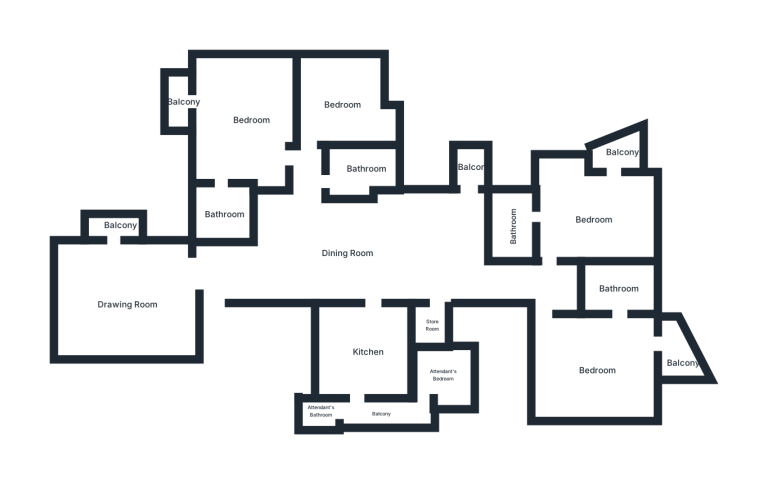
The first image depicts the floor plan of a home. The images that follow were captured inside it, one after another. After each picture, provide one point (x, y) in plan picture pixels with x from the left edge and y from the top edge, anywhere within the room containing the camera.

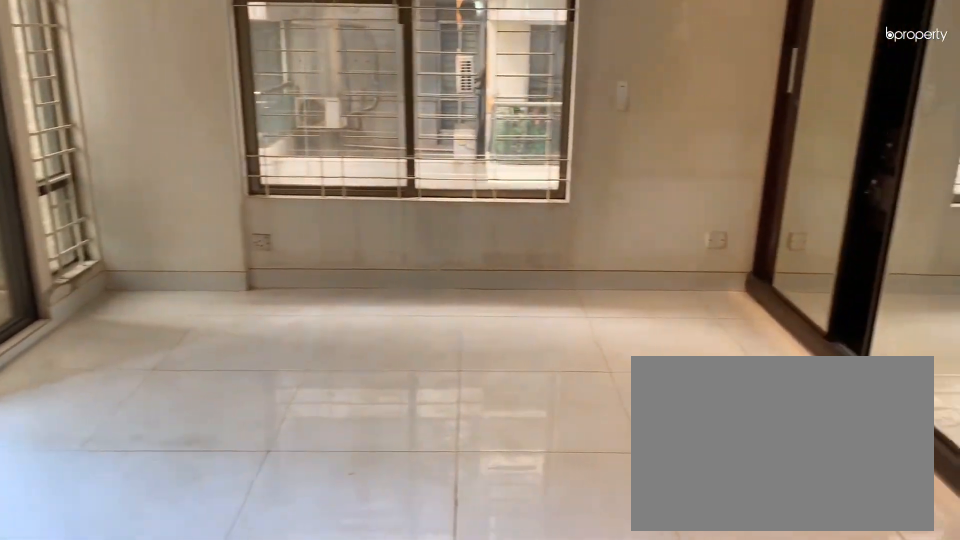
(595, 214)
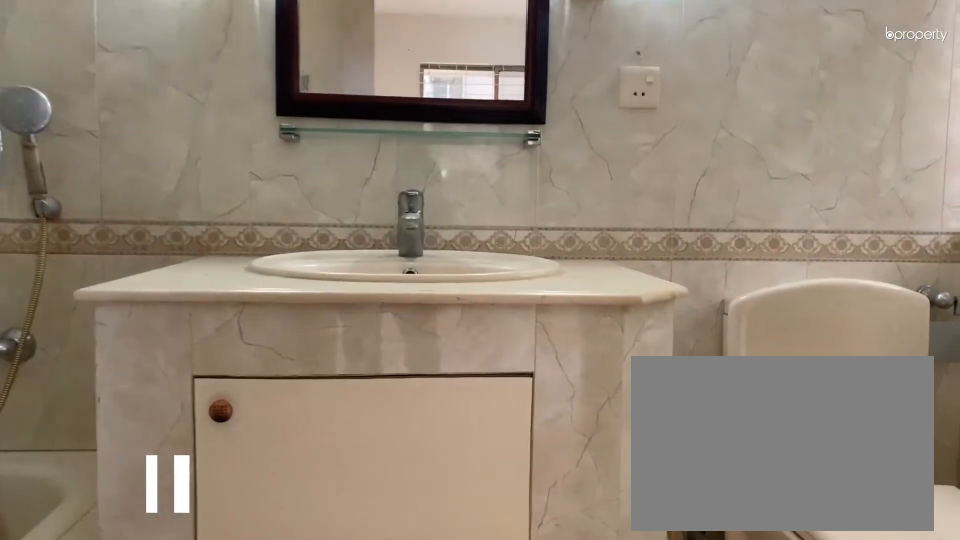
(514, 226)
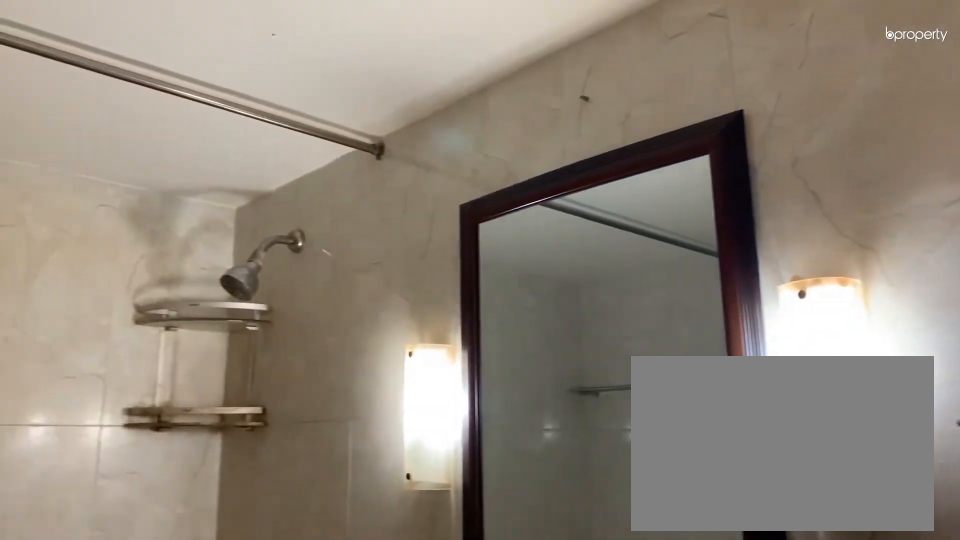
(514, 226)
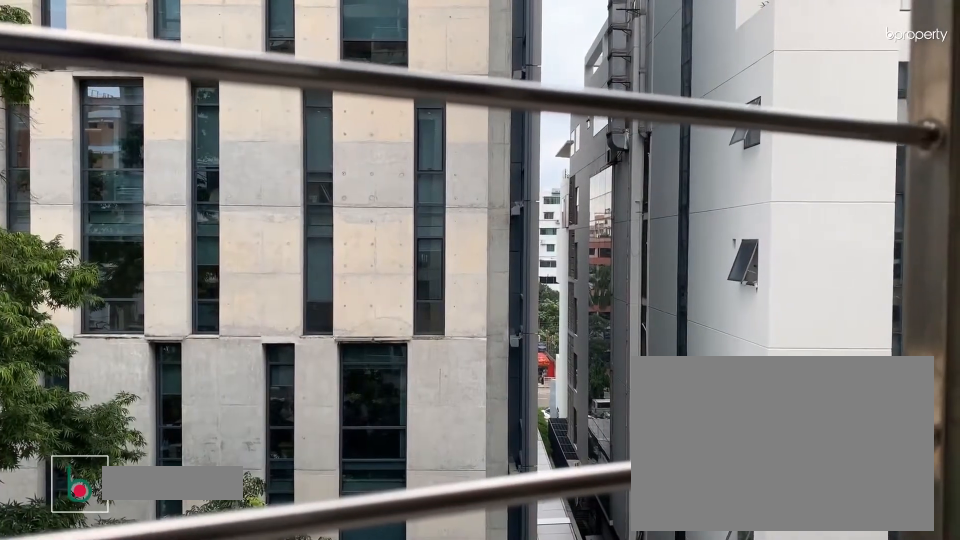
(625, 153)
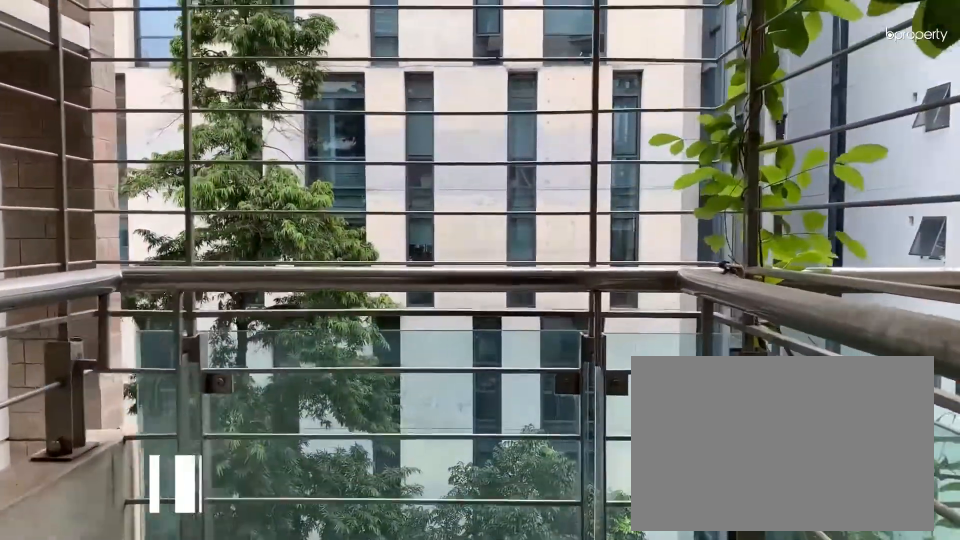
(471, 168)
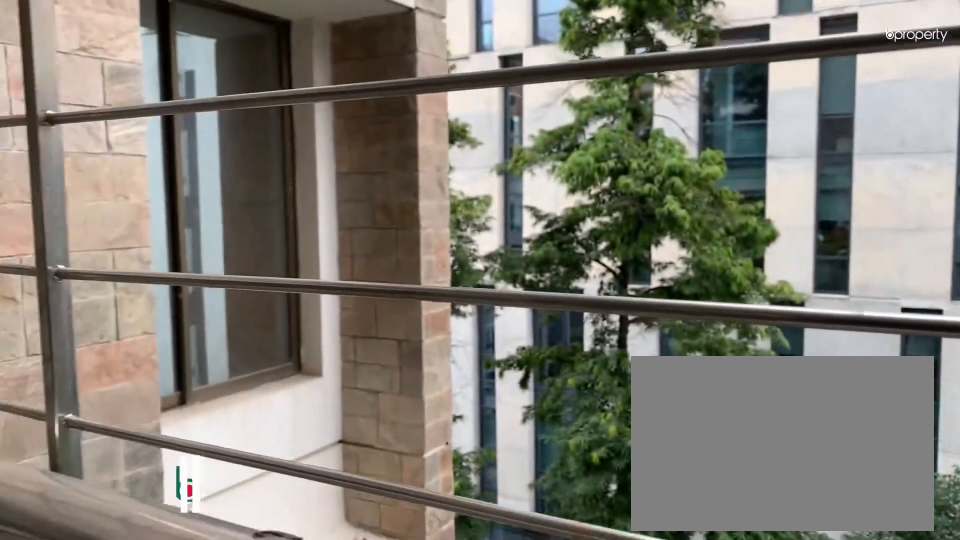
(471, 168)
